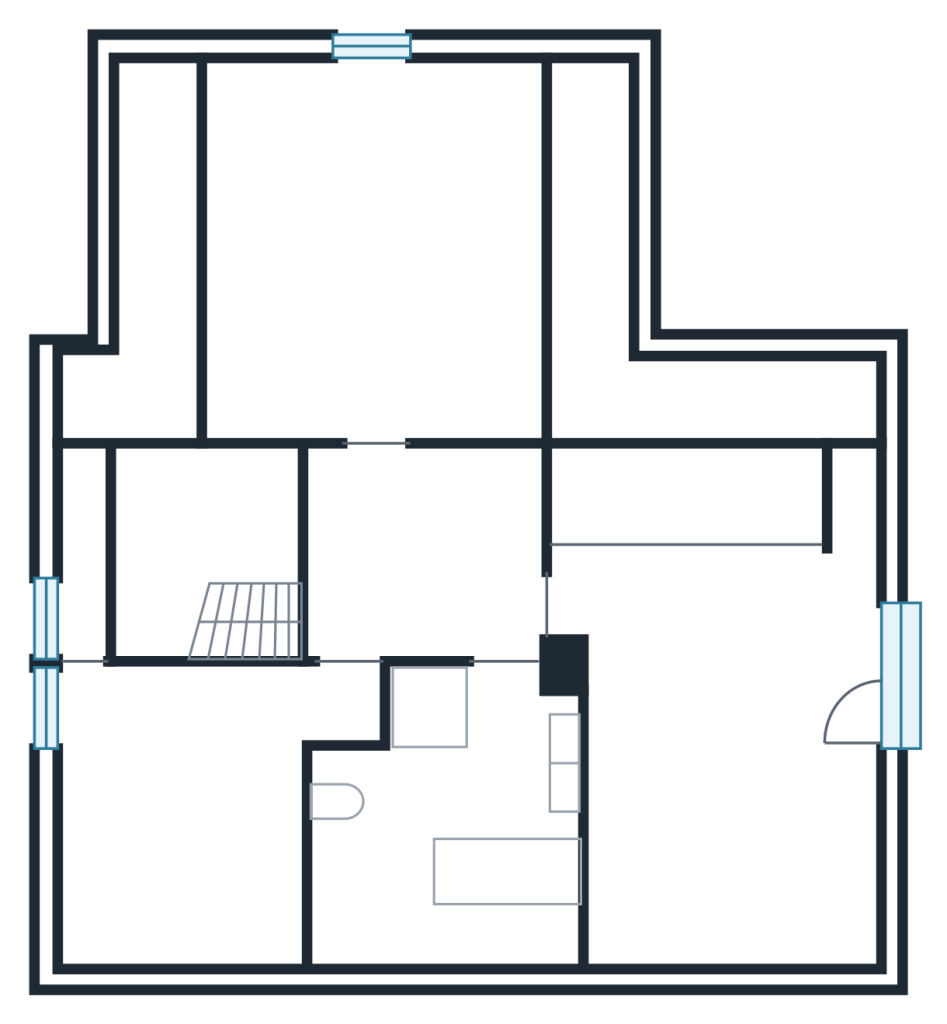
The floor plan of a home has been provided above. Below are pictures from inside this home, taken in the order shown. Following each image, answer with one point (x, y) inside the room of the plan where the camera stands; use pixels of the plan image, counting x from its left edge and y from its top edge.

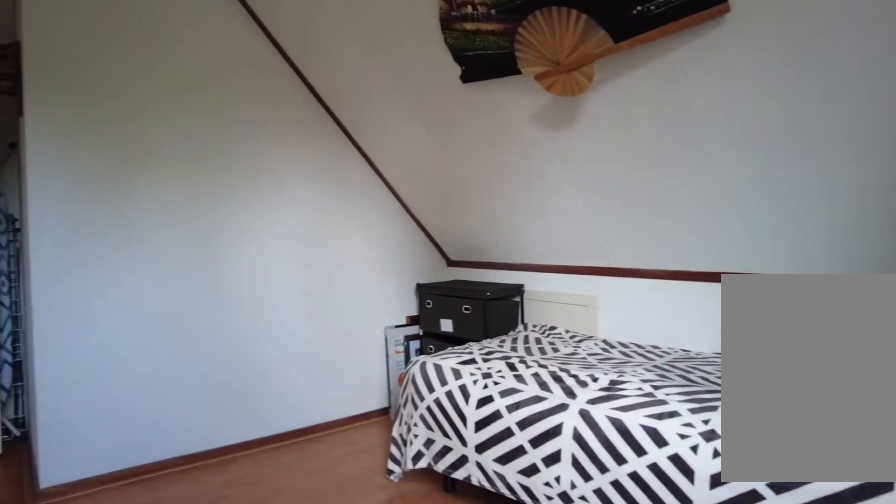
(198, 760)
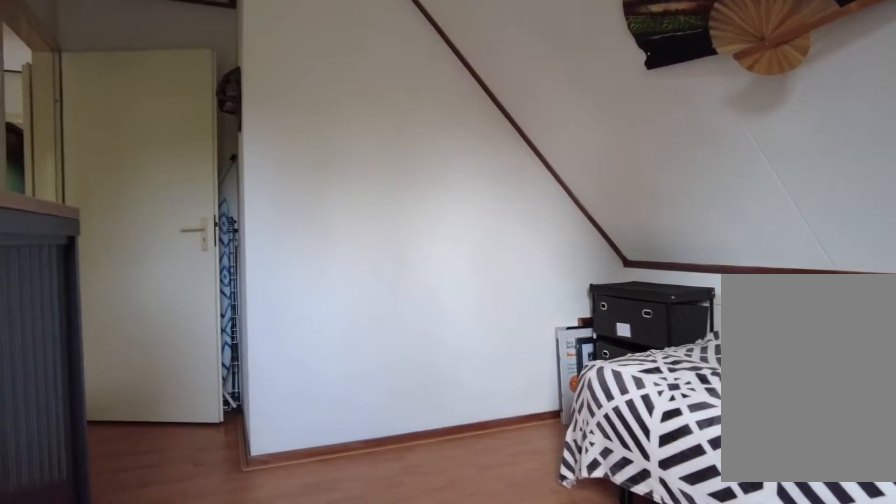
(198, 760)
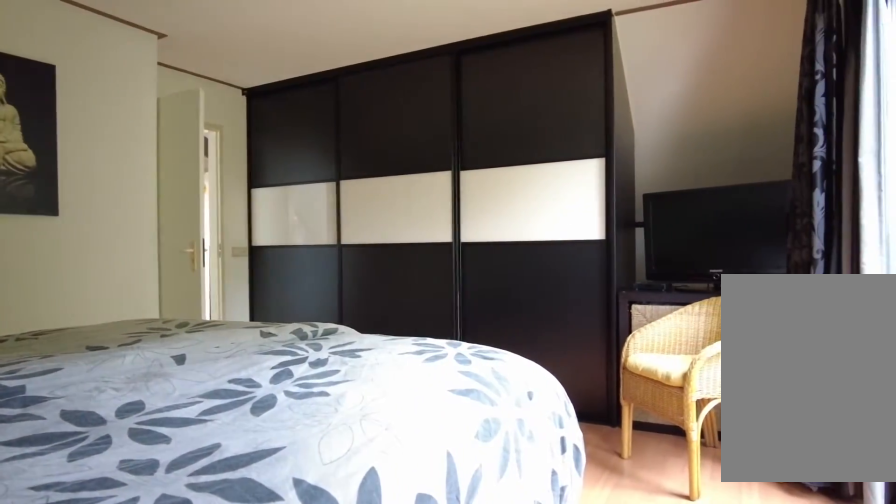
(733, 695)
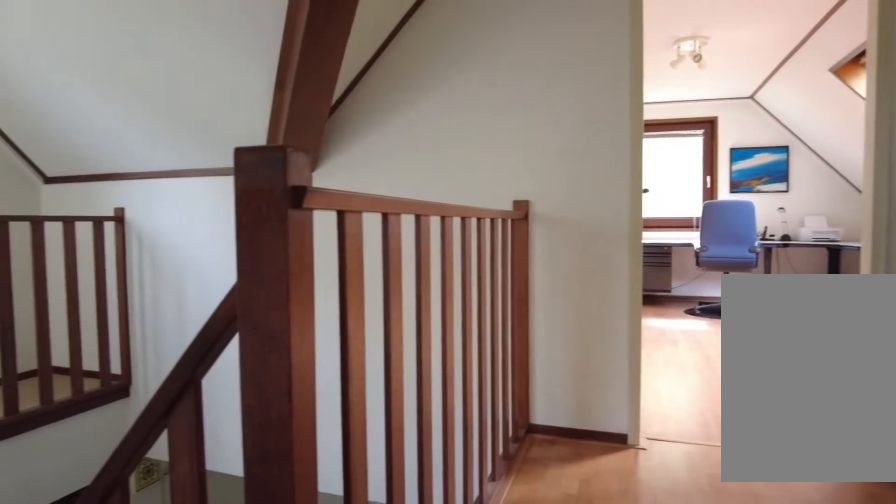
(426, 556)
